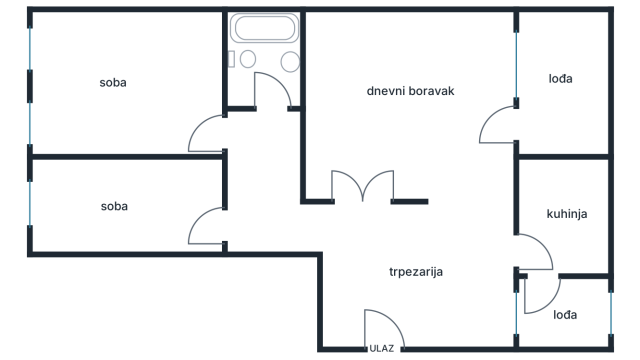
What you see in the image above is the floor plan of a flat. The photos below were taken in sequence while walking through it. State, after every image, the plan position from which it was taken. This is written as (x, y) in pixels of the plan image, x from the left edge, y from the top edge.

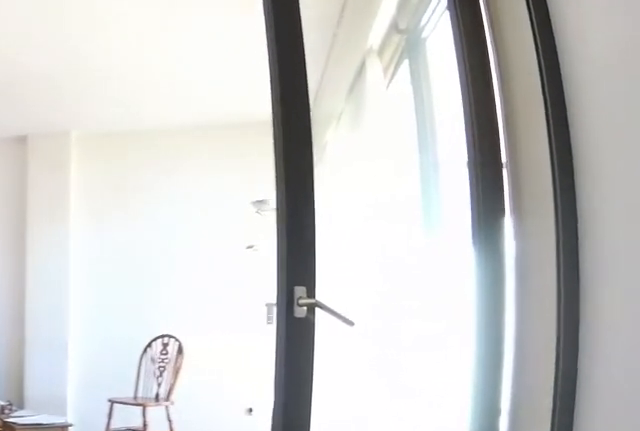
(491, 254)
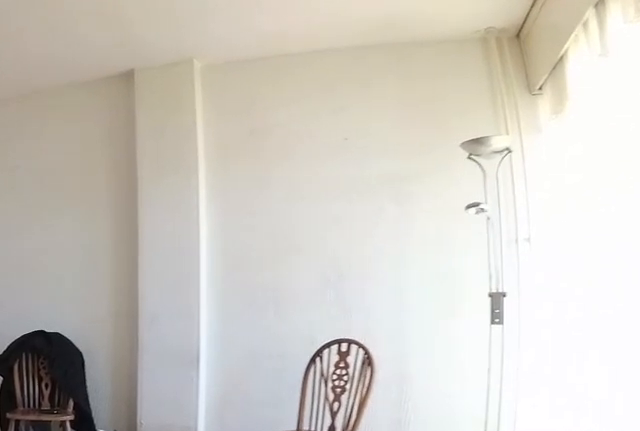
(493, 194)
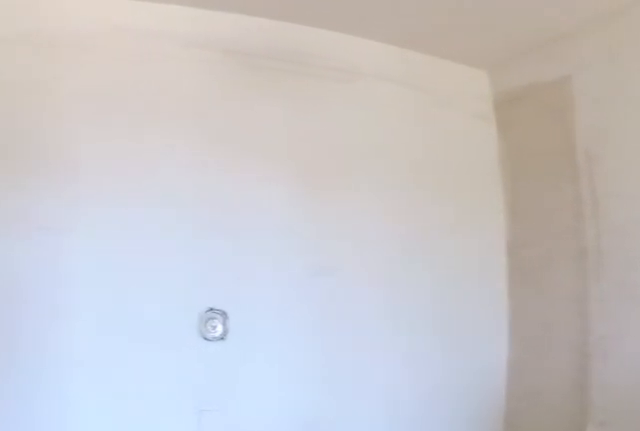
(459, 181)
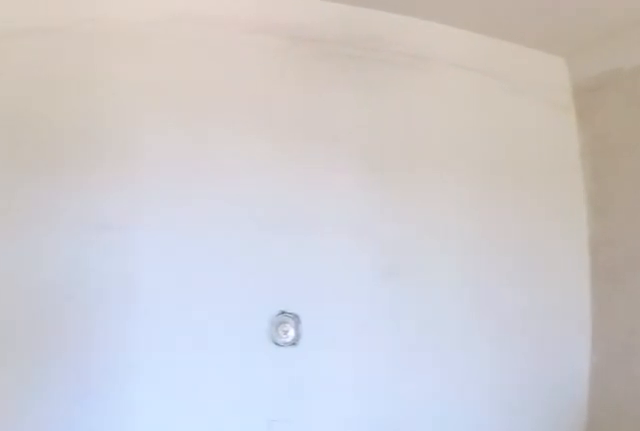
(453, 181)
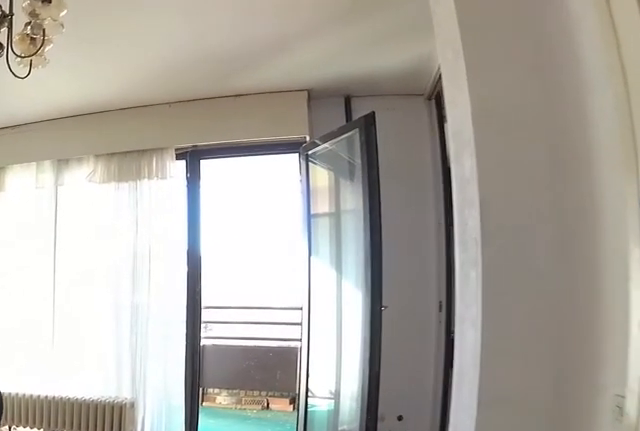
(332, 168)
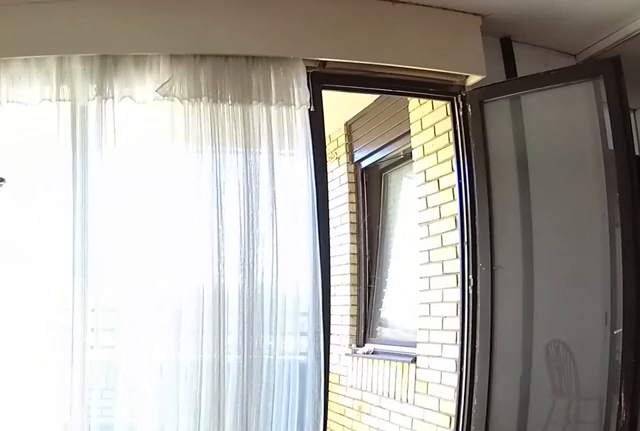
(399, 79)
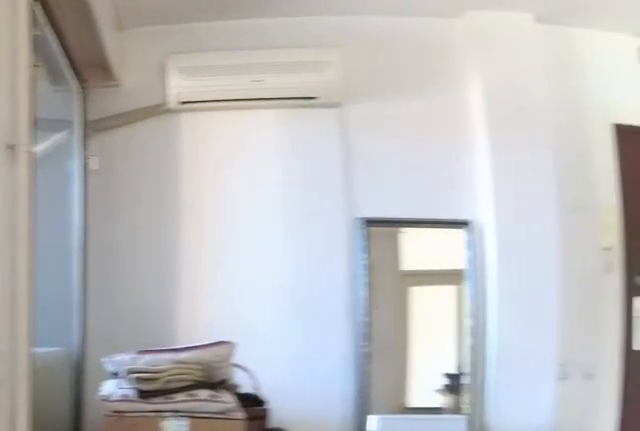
(483, 219)
